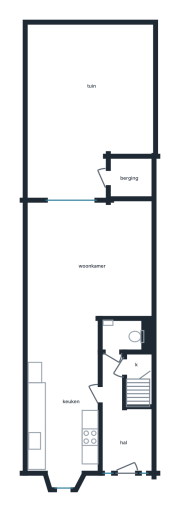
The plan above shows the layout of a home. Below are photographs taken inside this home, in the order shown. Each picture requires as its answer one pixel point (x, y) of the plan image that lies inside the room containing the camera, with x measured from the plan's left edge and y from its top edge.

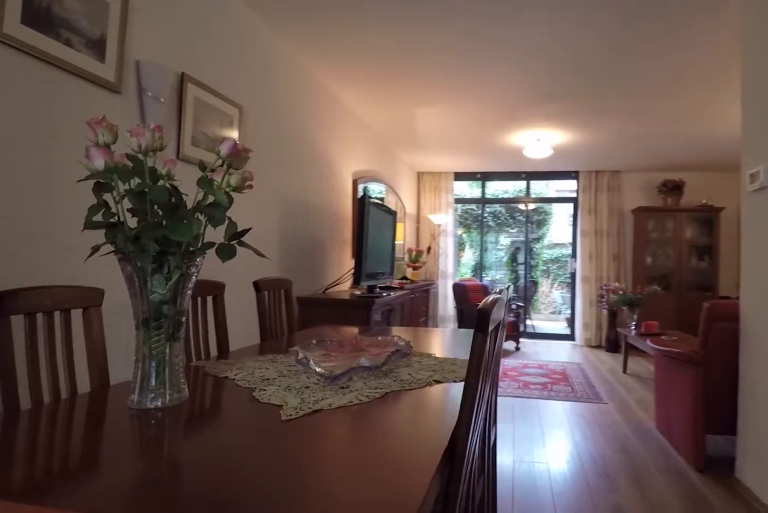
(67, 465)
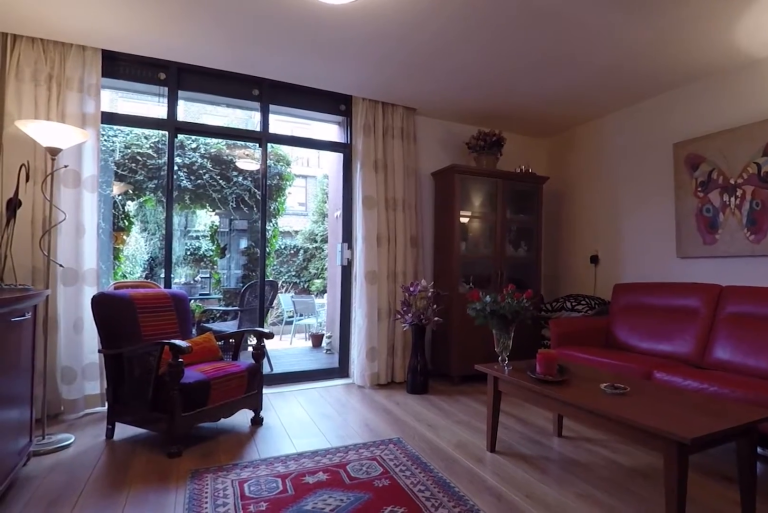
(124, 260)
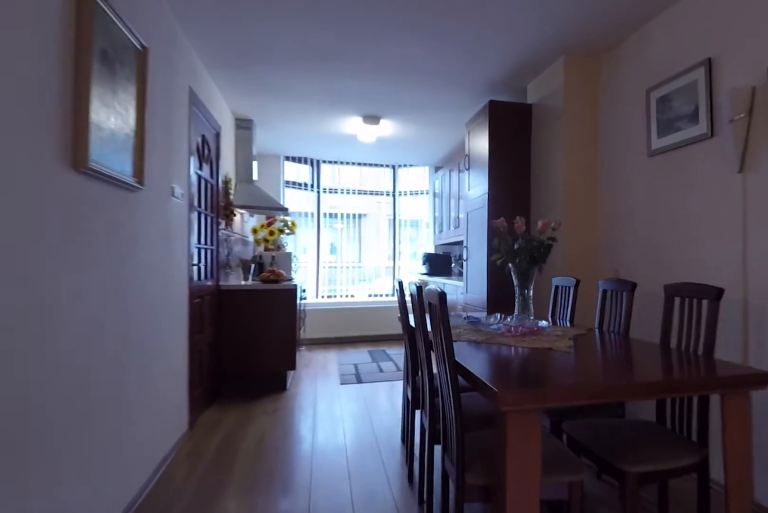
(124, 260)
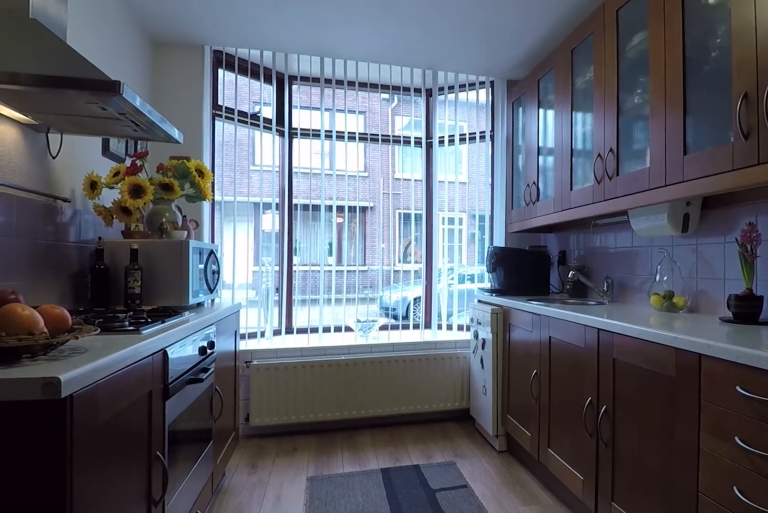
(67, 465)
